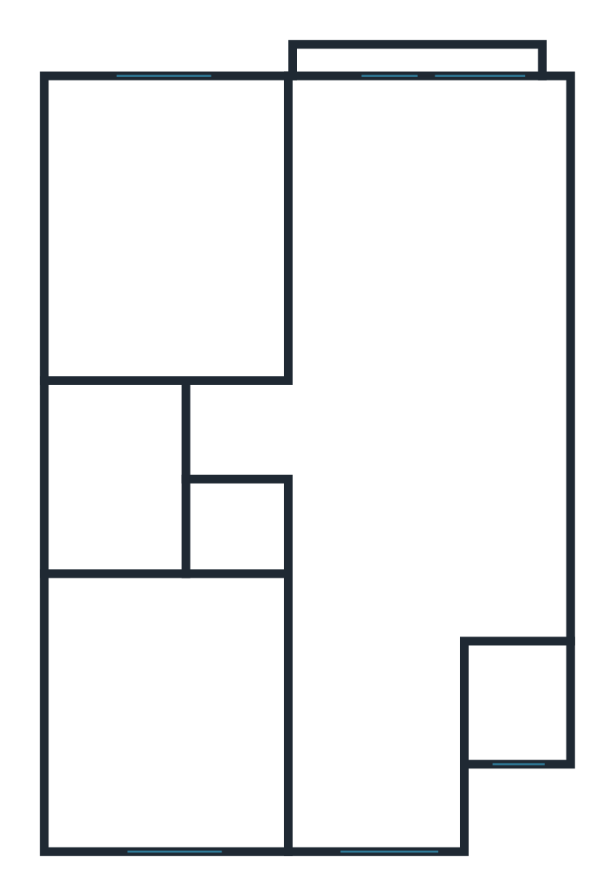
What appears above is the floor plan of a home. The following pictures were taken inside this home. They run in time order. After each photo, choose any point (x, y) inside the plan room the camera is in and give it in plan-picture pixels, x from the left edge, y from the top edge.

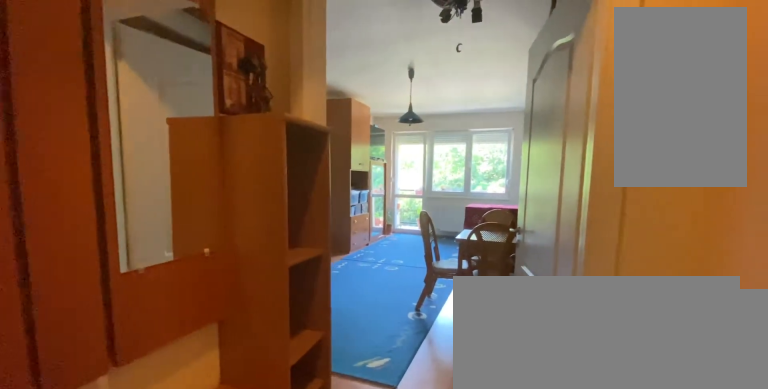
(514, 702)
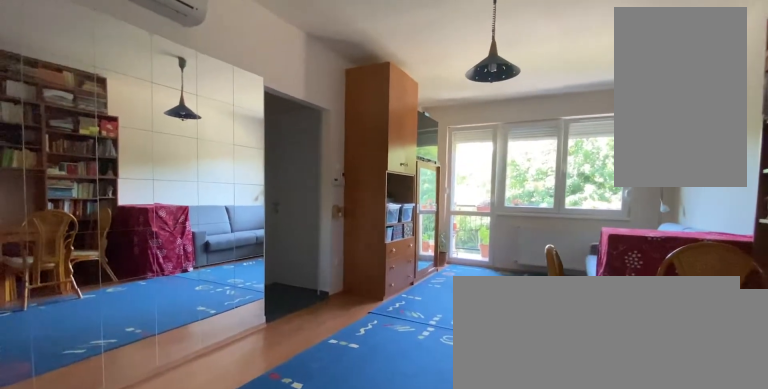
(399, 413)
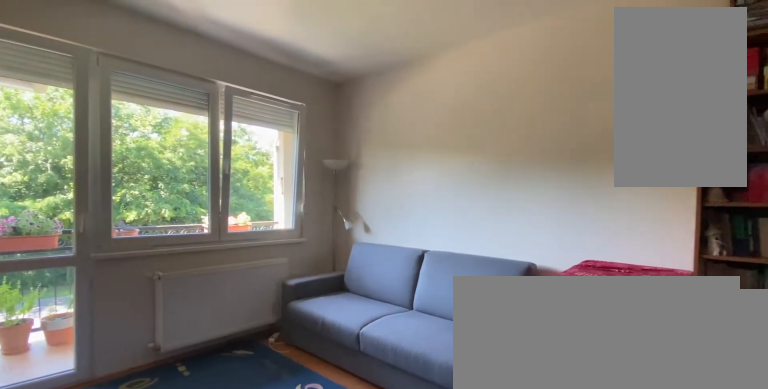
(399, 413)
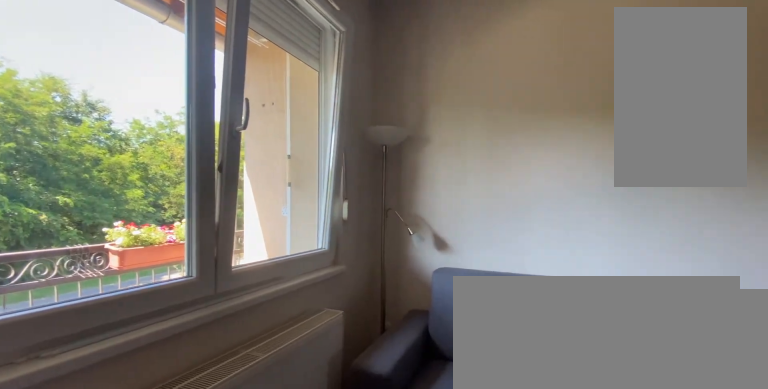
(399, 413)
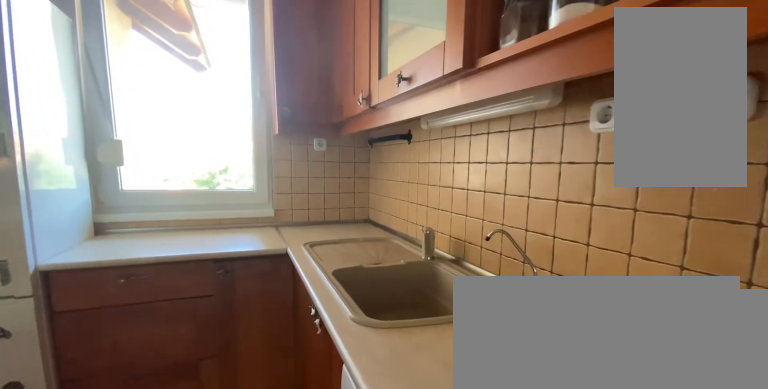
(370, 717)
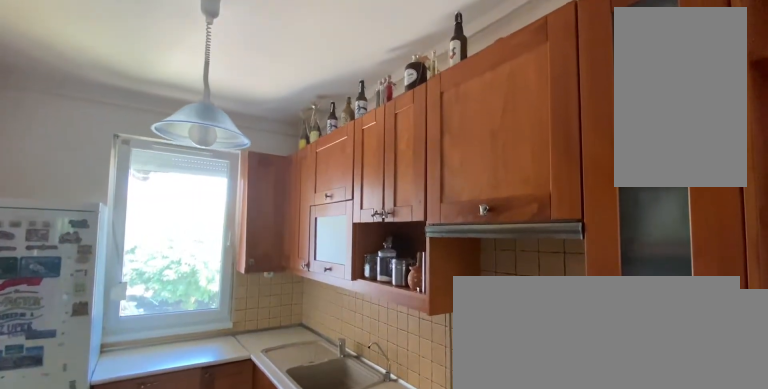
(370, 717)
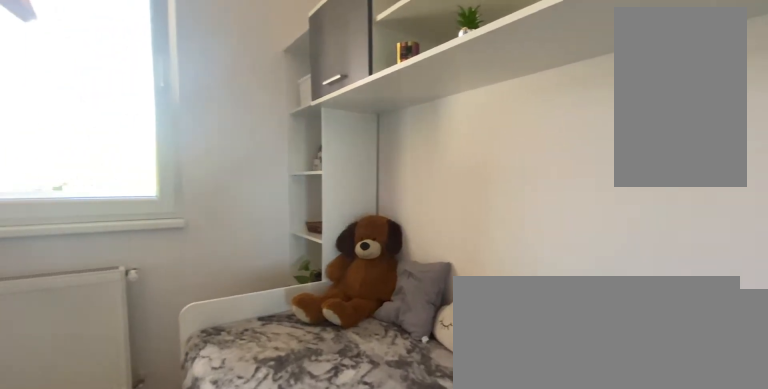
(186, 717)
